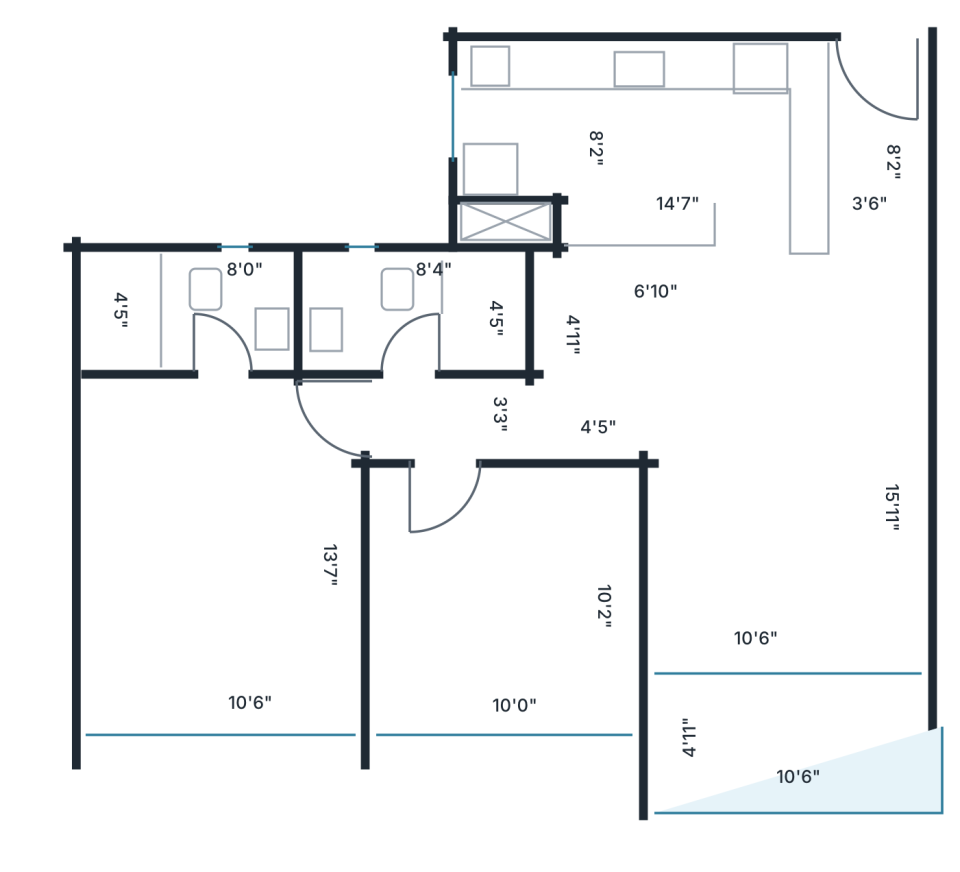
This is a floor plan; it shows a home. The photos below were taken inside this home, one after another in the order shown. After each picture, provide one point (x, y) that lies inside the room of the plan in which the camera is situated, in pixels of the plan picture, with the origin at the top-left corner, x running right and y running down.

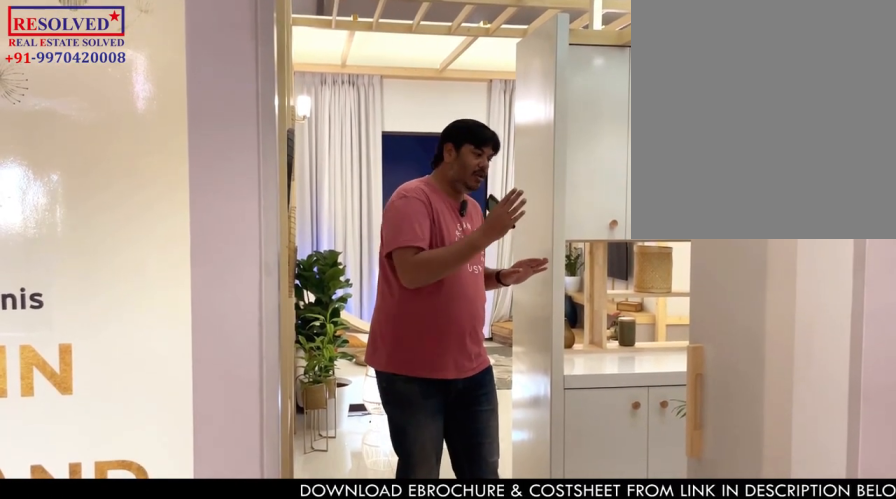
(877, 143)
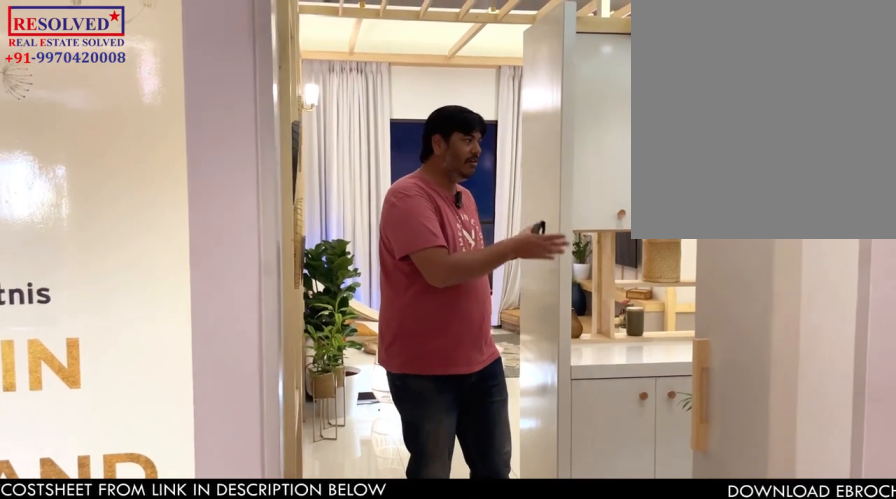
(877, 143)
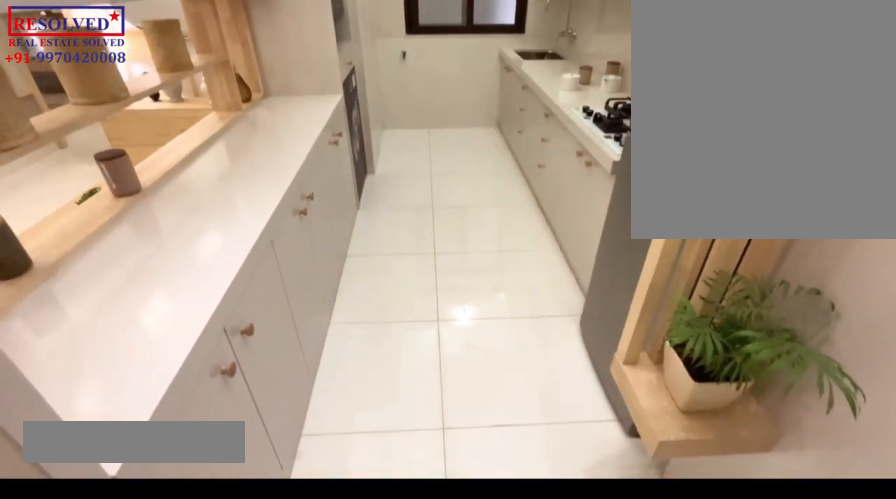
(645, 142)
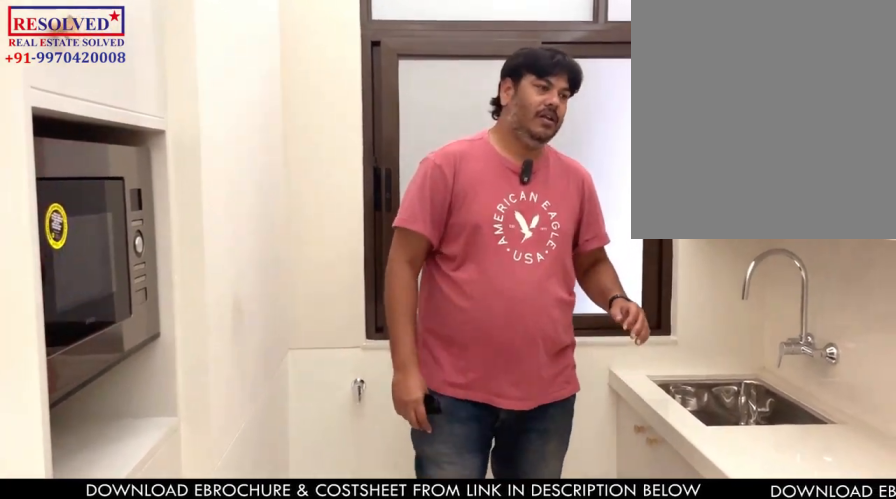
(645, 142)
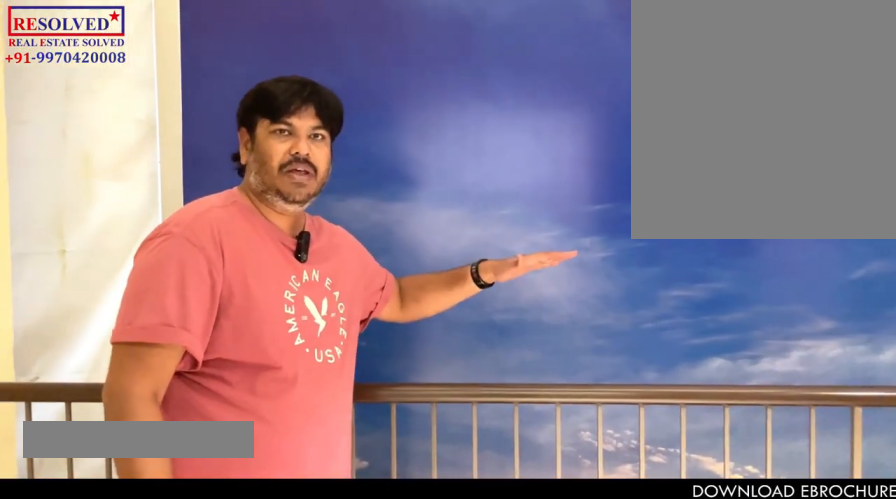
(787, 739)
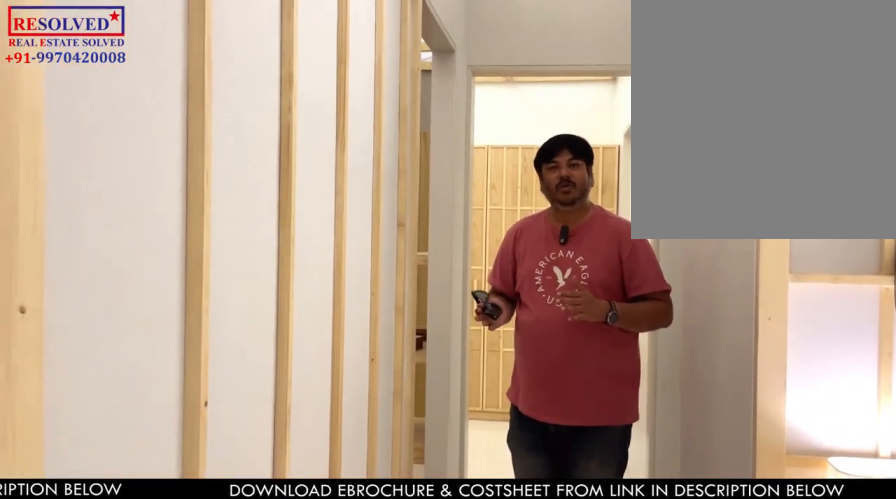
(446, 418)
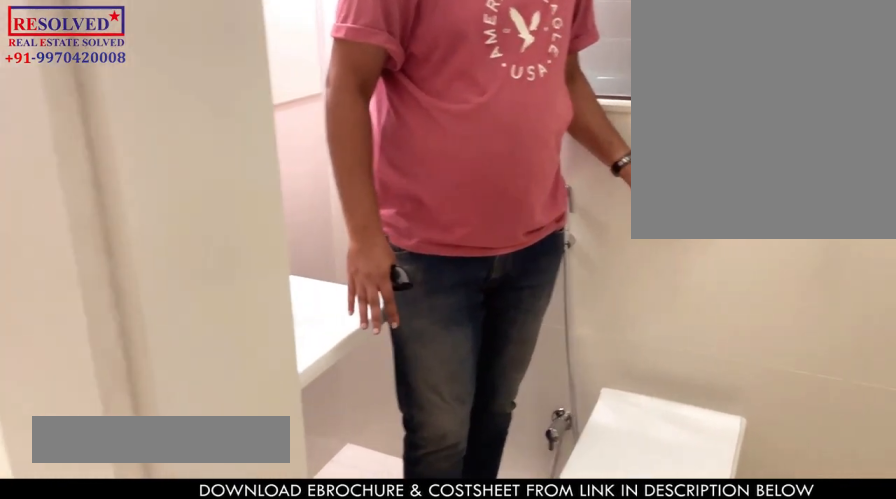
(414, 312)
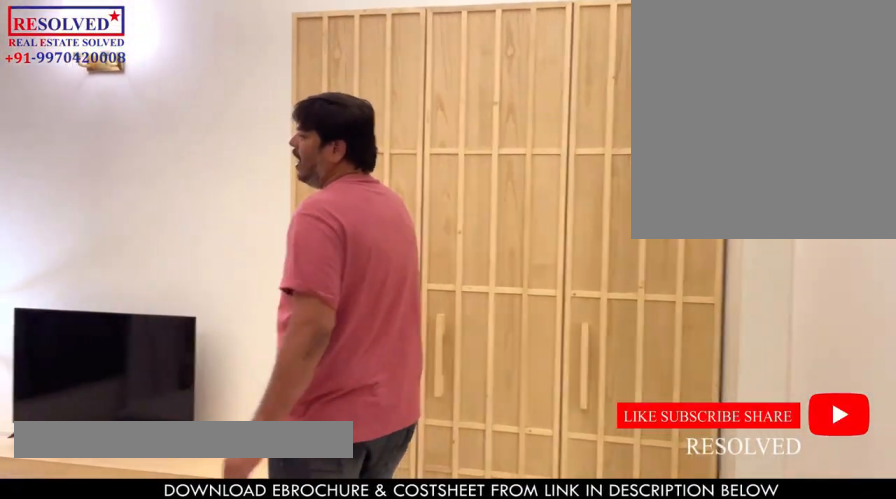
(219, 557)
